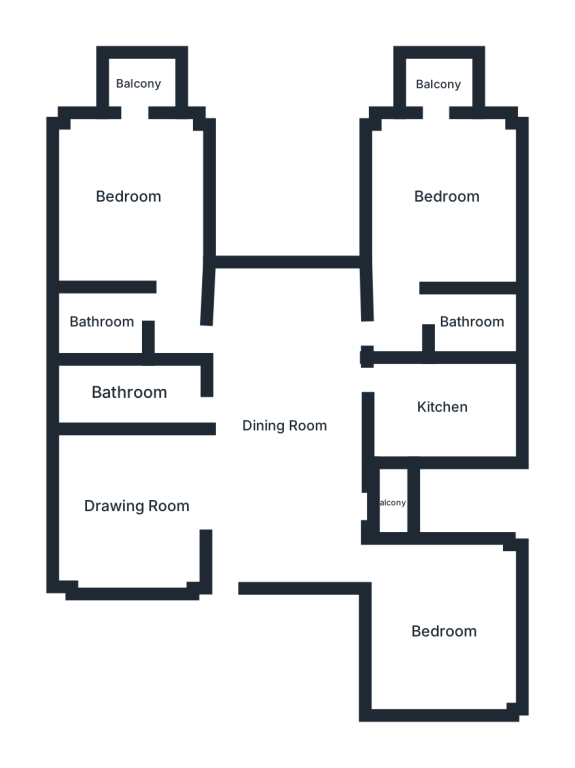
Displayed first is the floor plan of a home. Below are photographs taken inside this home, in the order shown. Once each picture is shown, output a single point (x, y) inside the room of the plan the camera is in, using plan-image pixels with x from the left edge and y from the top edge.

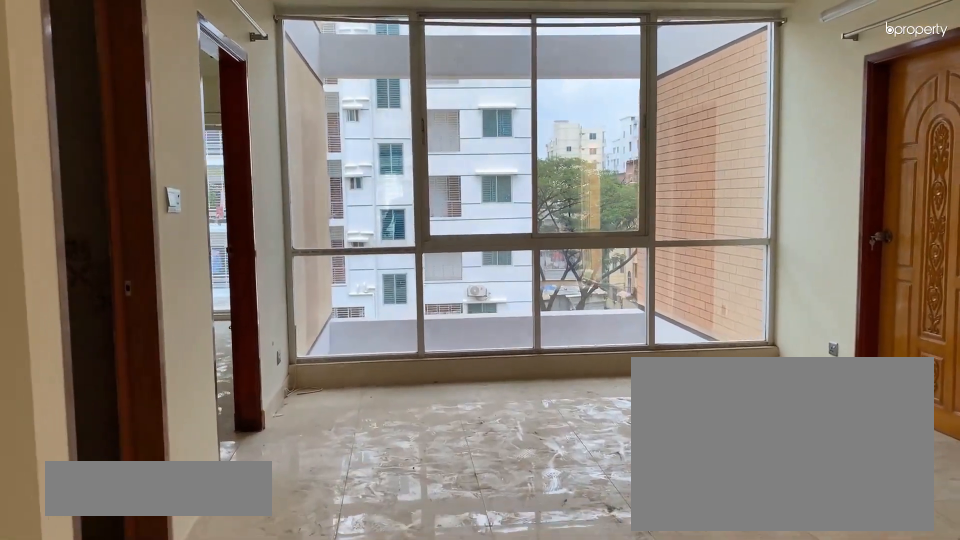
(281, 423)
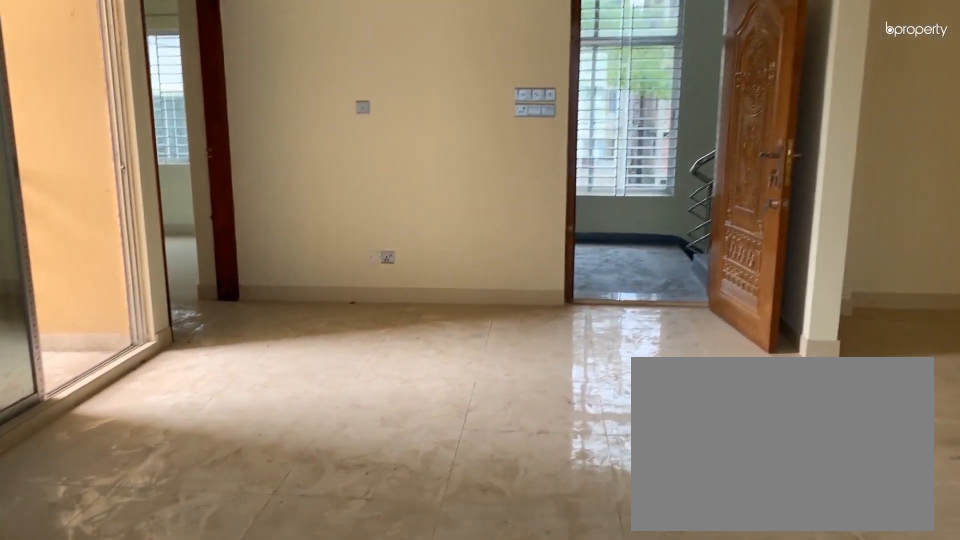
(281, 423)
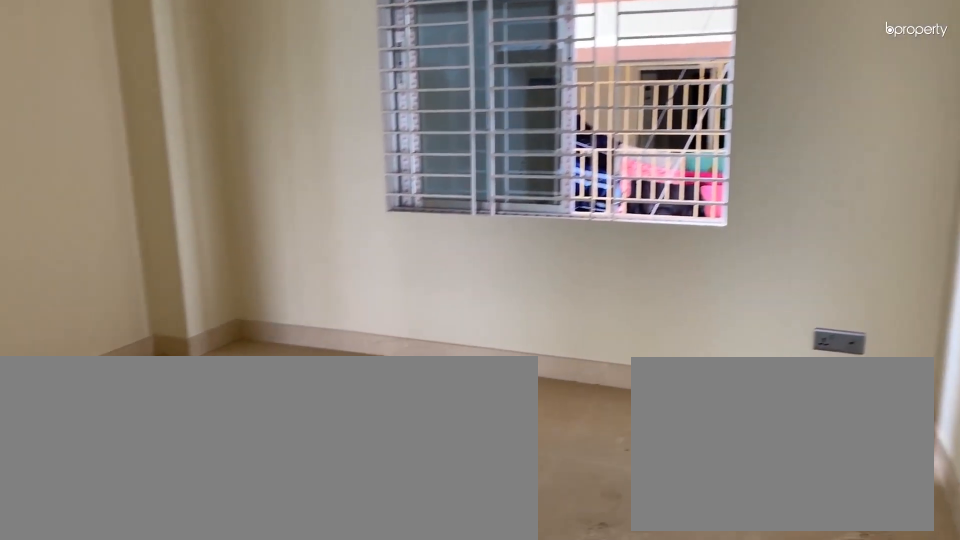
(138, 507)
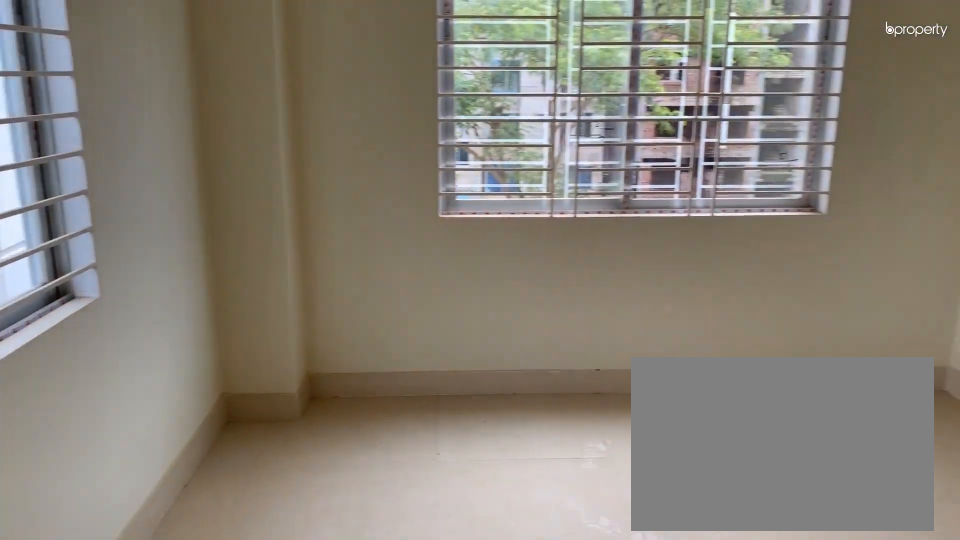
(444, 628)
